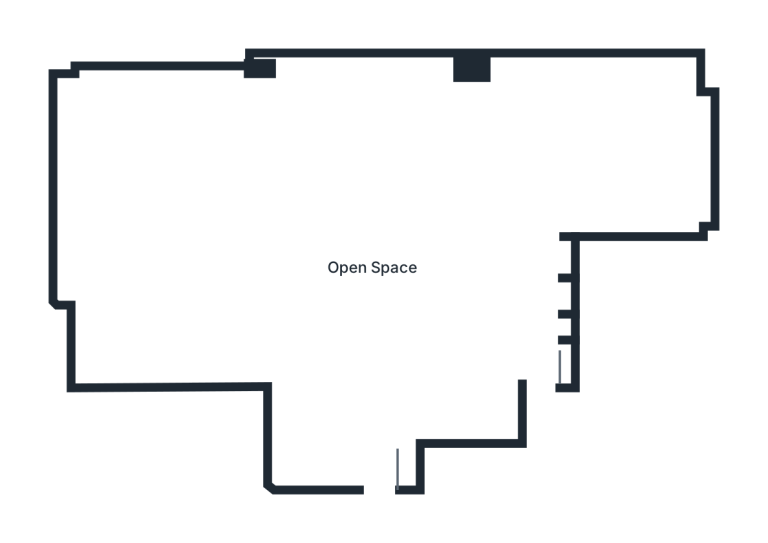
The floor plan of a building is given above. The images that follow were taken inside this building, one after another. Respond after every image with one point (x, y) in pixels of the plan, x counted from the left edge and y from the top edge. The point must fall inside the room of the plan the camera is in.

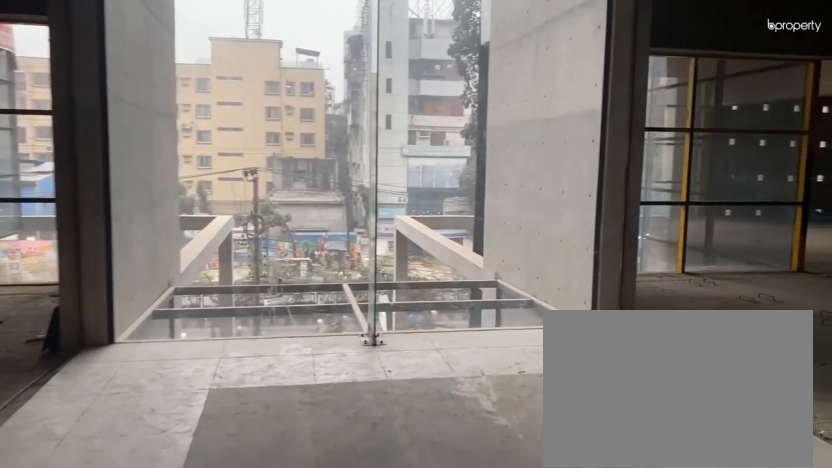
(383, 461)
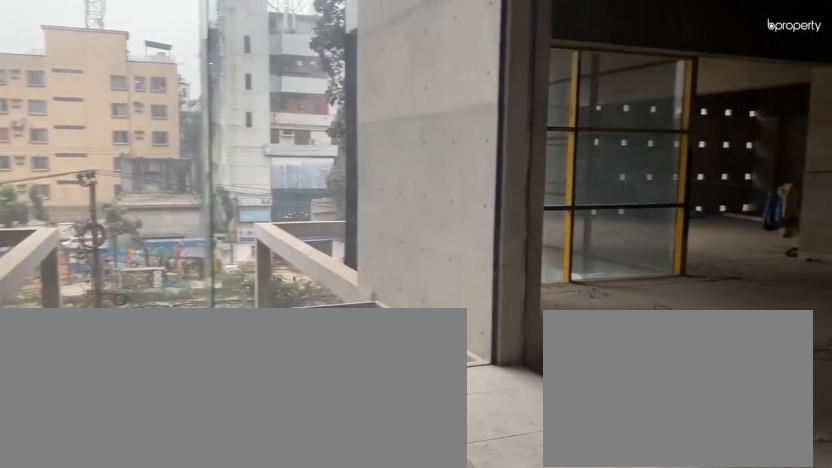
(383, 461)
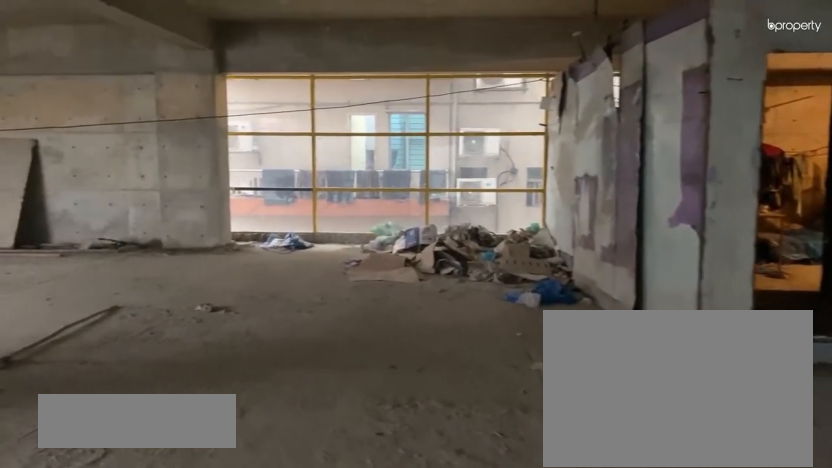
(383, 288)
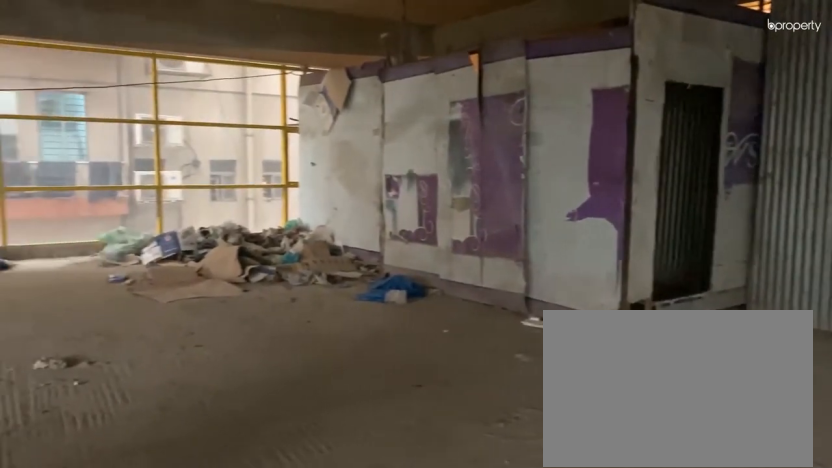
(383, 288)
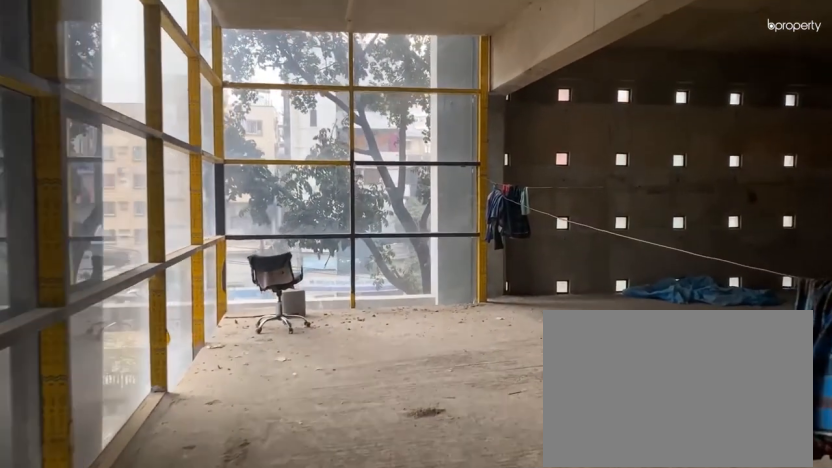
(222, 348)
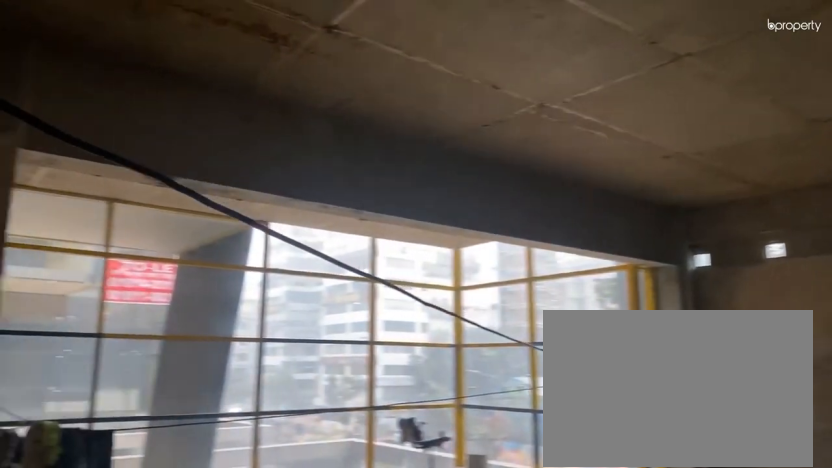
(118, 192)
